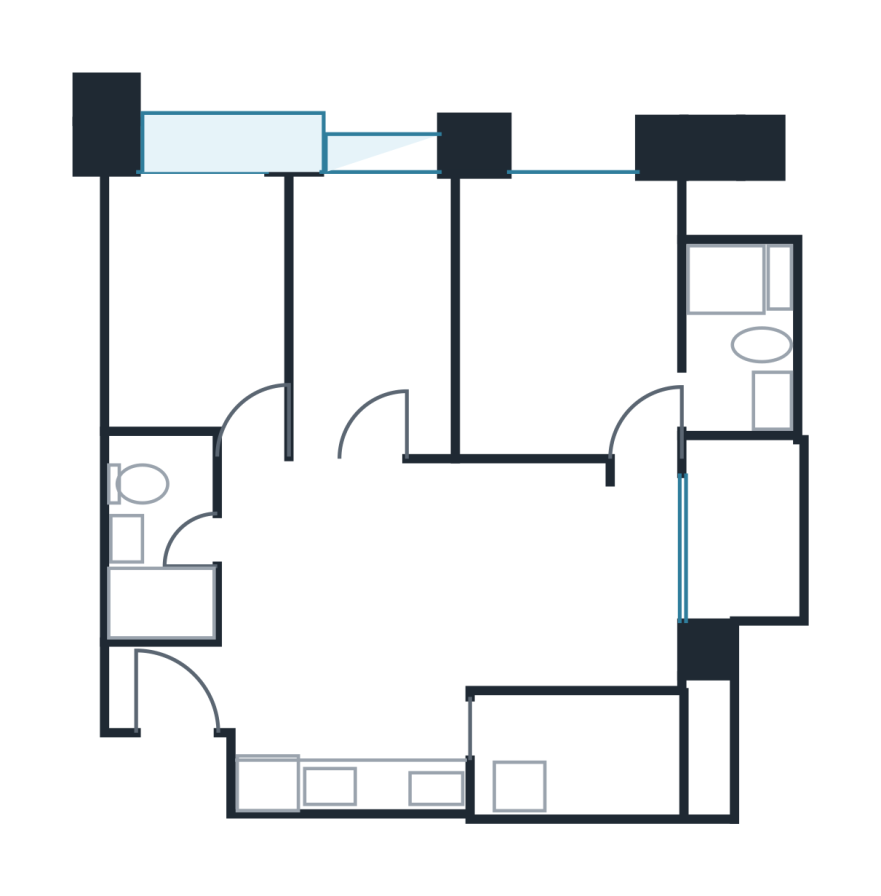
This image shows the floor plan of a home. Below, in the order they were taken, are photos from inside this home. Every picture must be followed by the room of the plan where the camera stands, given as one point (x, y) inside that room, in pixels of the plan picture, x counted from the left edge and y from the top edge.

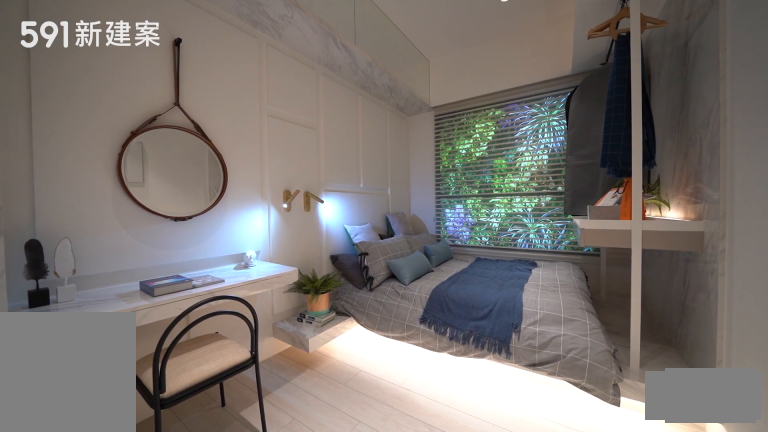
(187, 297)
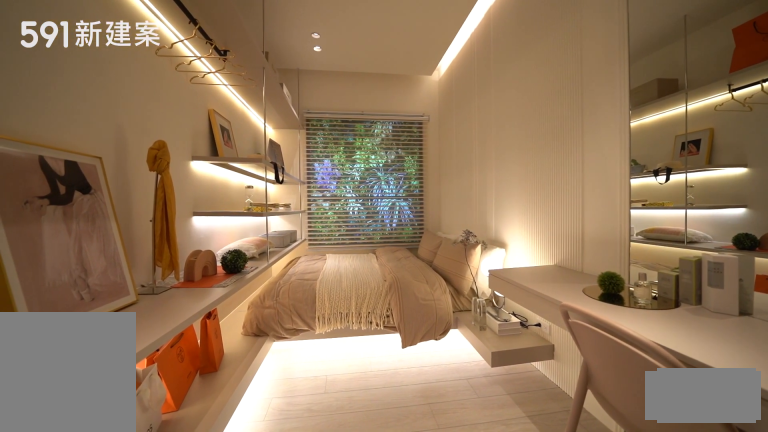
(365, 316)
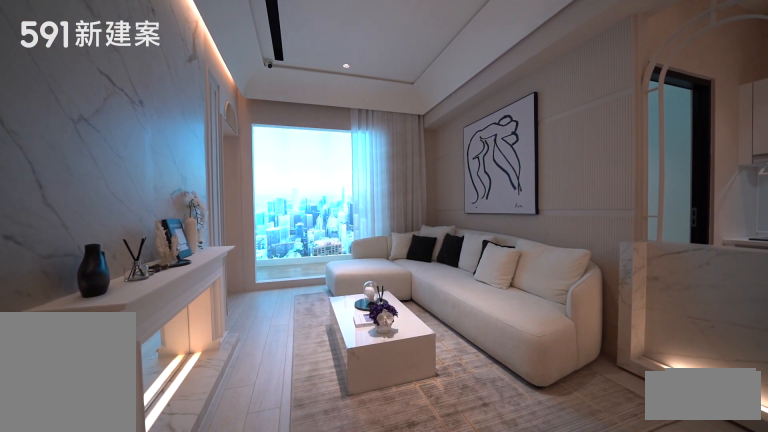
(538, 574)
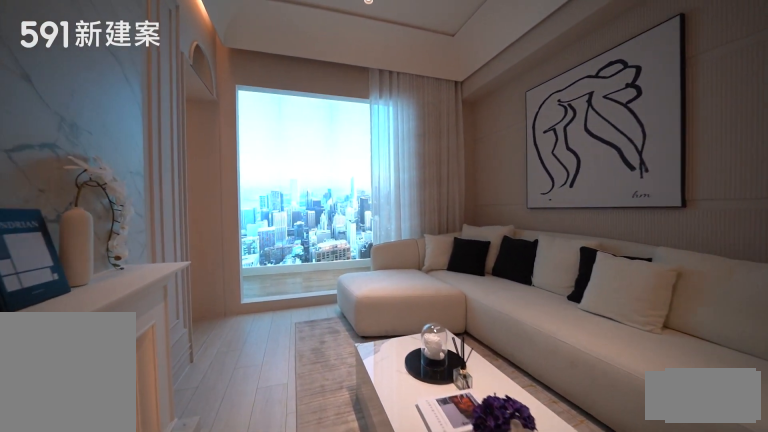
(538, 574)
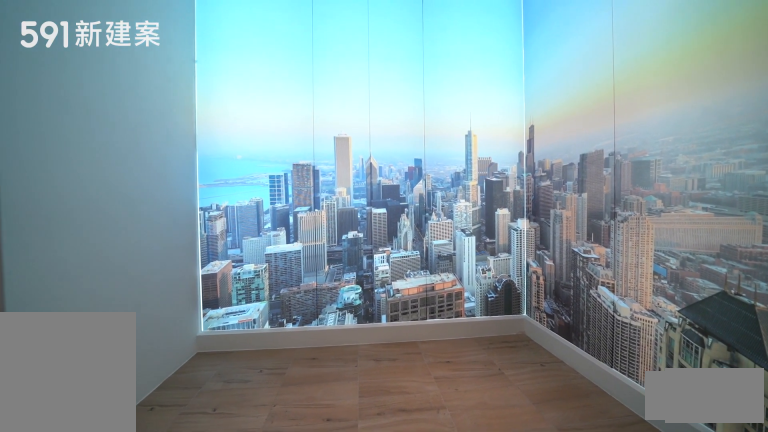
(741, 527)
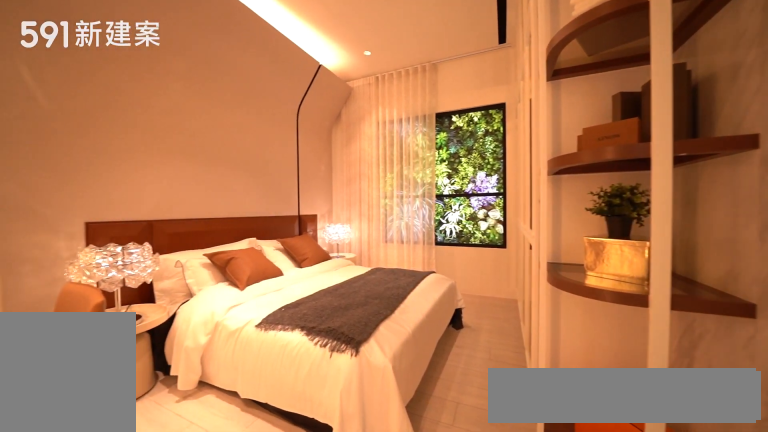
(567, 316)
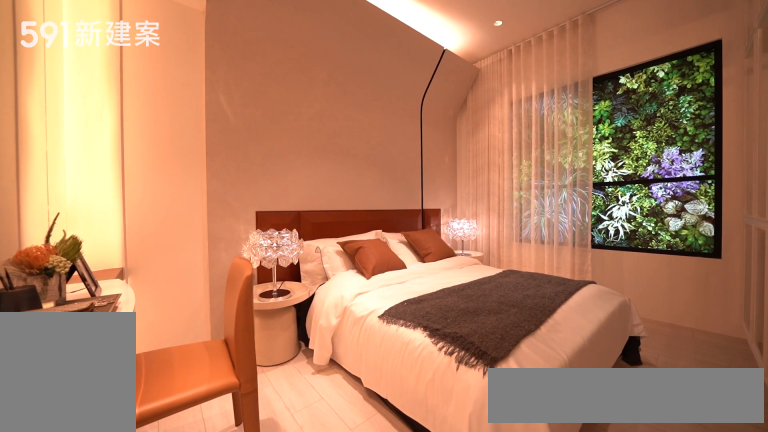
(567, 316)
